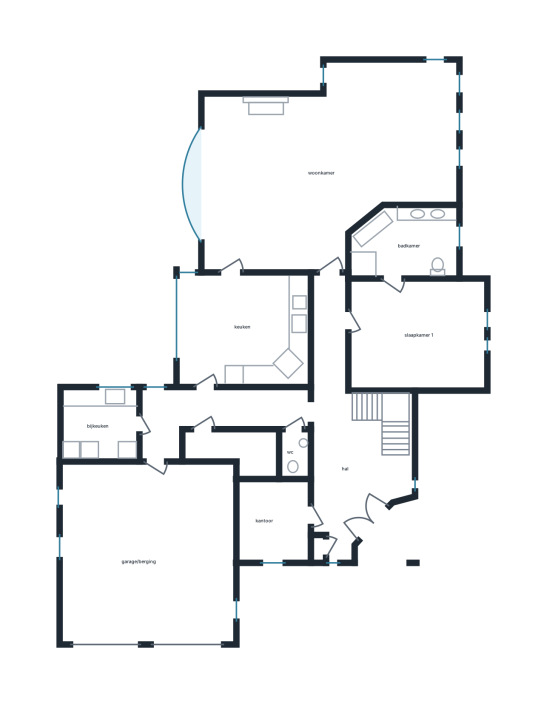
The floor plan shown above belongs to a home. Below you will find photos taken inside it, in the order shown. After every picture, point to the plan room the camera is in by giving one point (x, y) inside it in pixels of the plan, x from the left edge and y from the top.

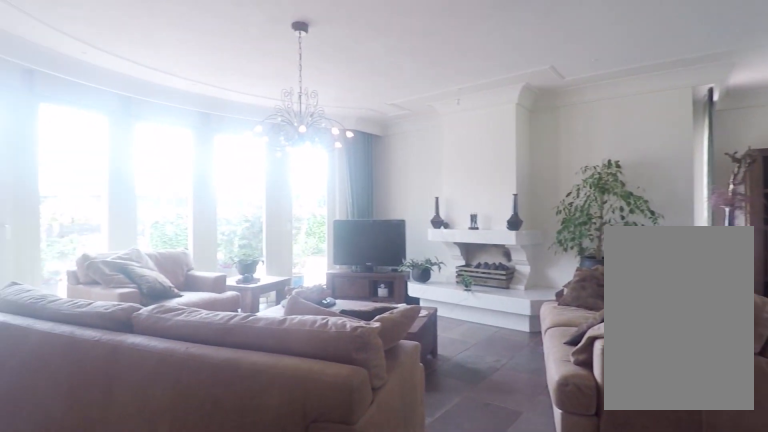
(318, 164)
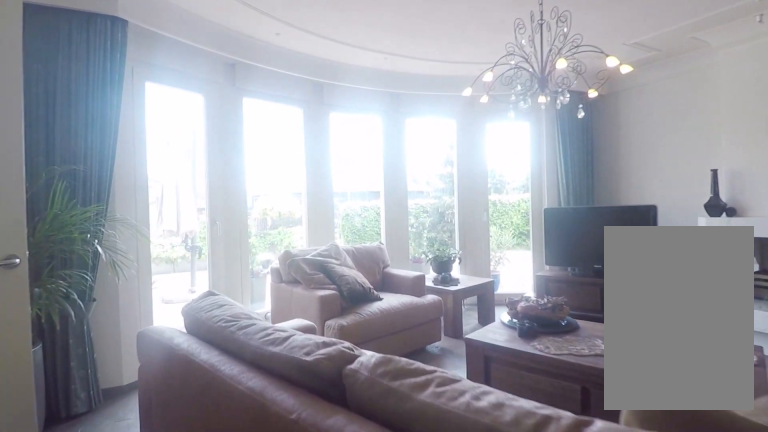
(318, 164)
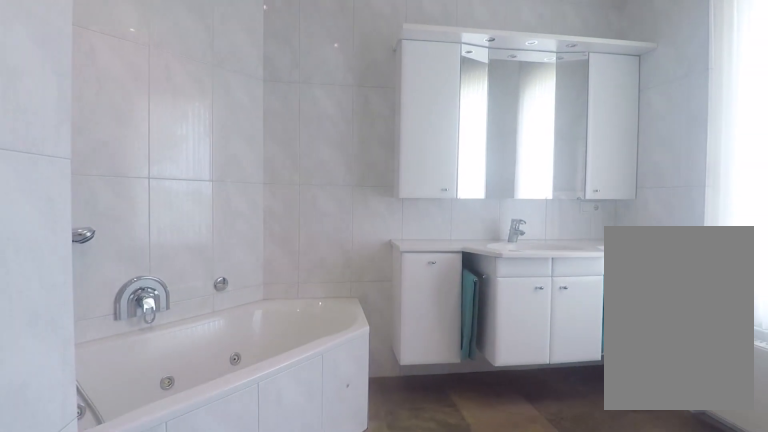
(405, 243)
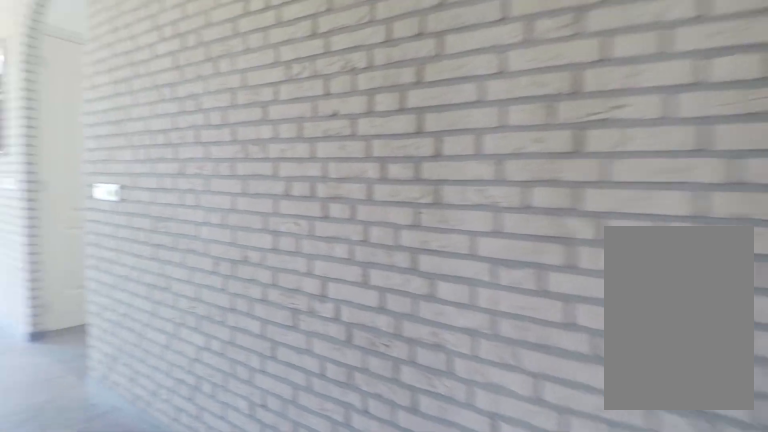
(345, 435)
